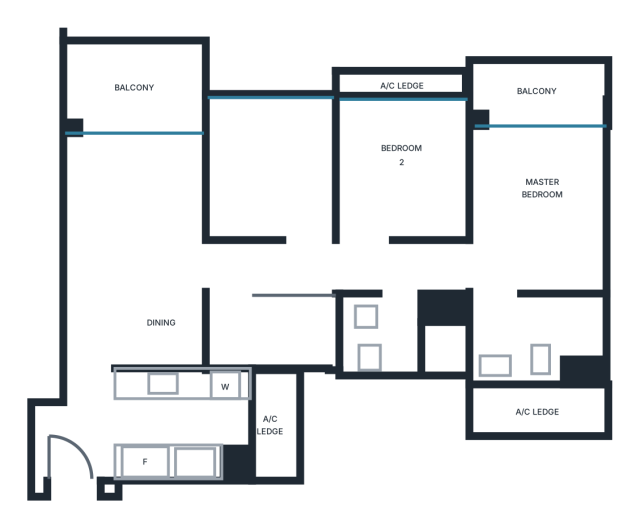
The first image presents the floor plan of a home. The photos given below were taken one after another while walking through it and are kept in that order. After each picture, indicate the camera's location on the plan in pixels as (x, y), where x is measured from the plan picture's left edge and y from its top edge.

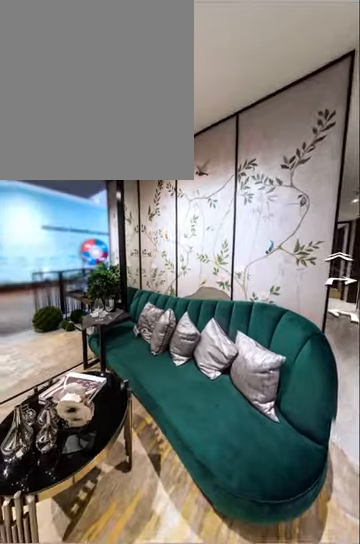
(154, 201)
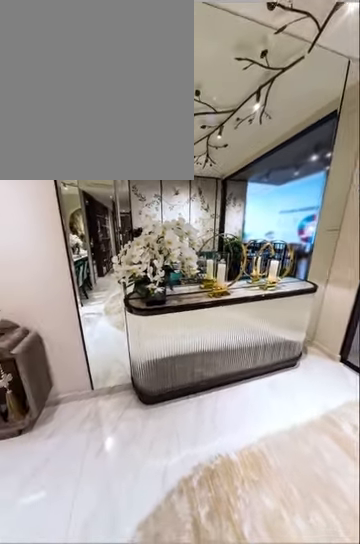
(120, 183)
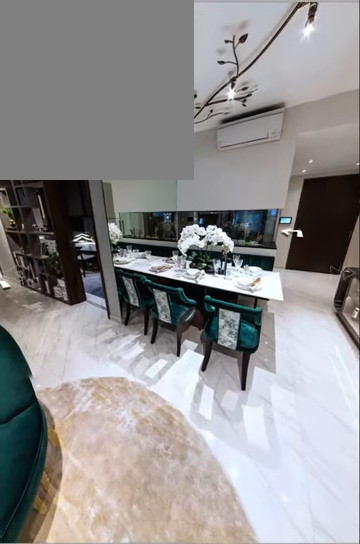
(130, 219)
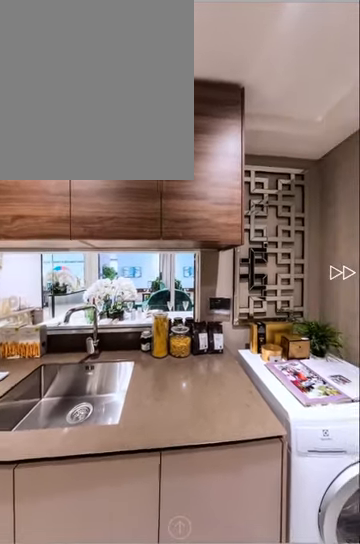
(163, 406)
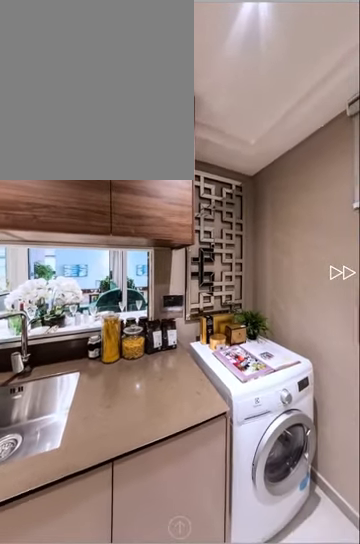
(168, 405)
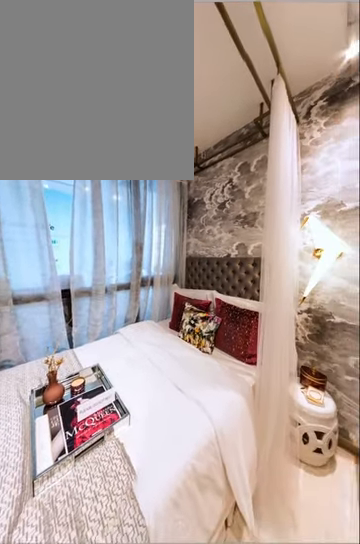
(378, 186)
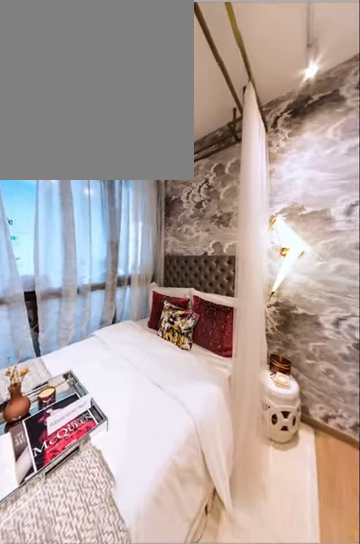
(379, 188)
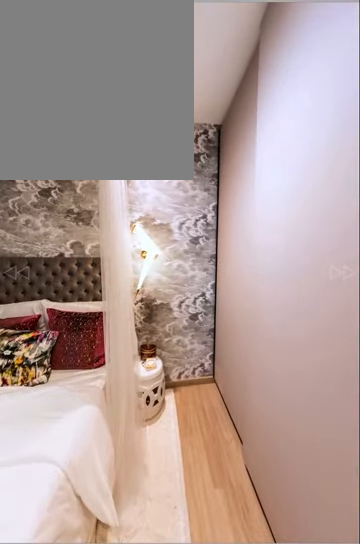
(382, 204)
